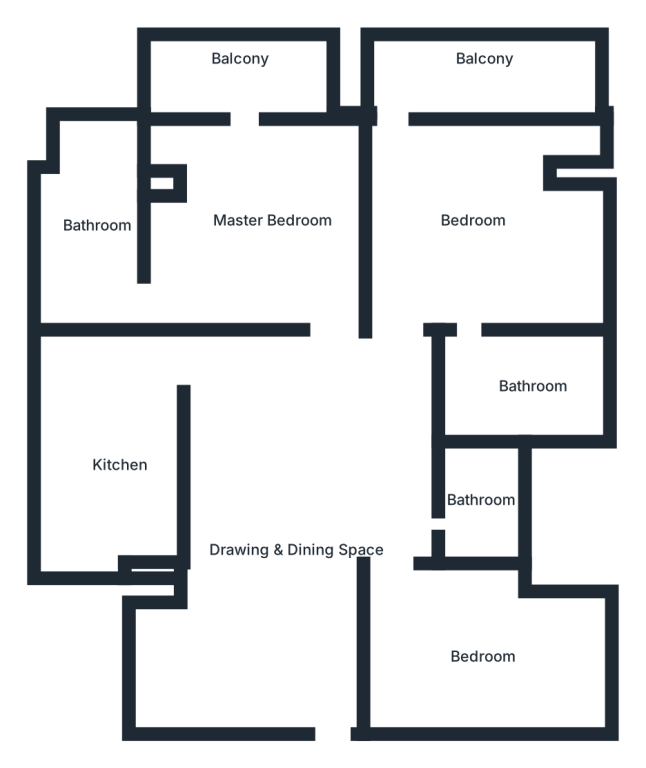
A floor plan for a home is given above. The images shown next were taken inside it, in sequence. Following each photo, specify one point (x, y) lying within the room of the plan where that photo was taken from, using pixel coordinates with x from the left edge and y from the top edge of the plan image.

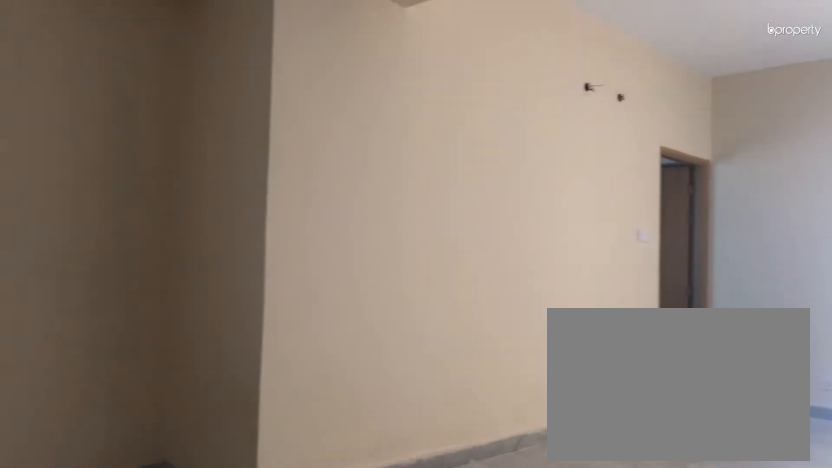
(311, 518)
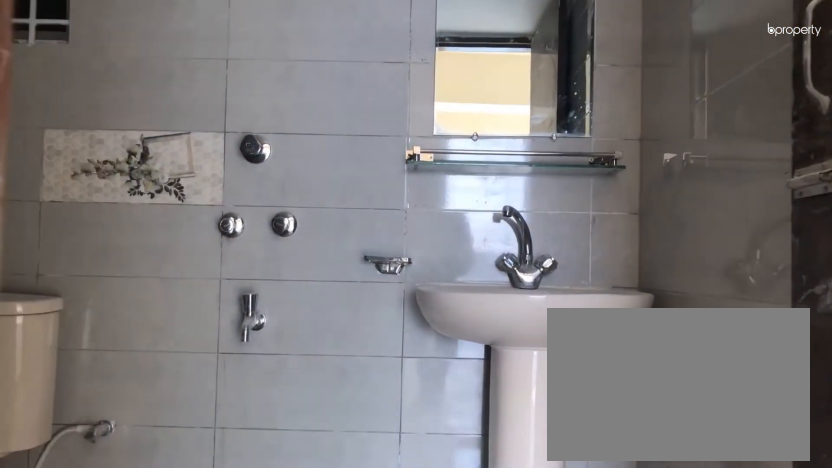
(480, 357)
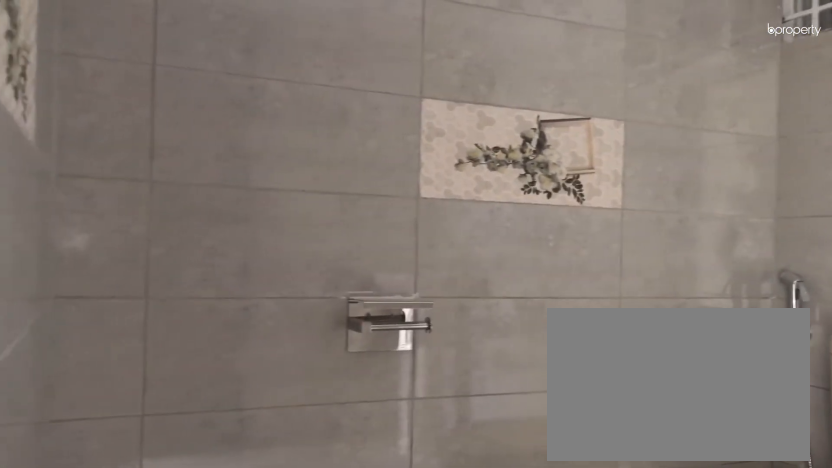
(530, 384)
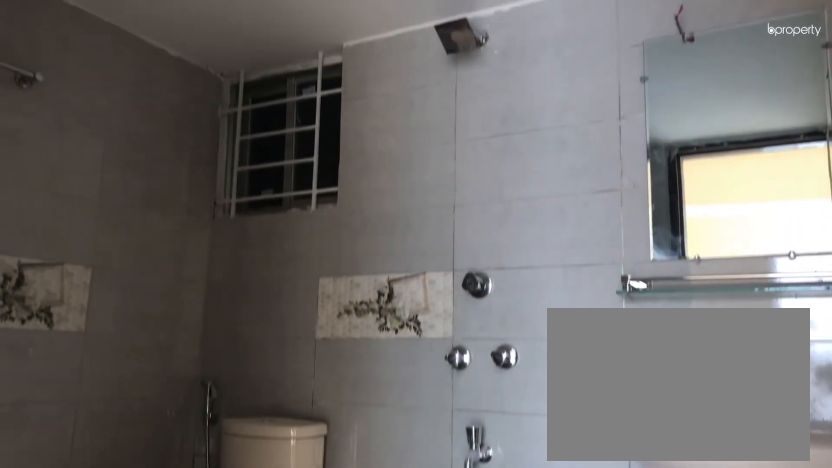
(528, 383)
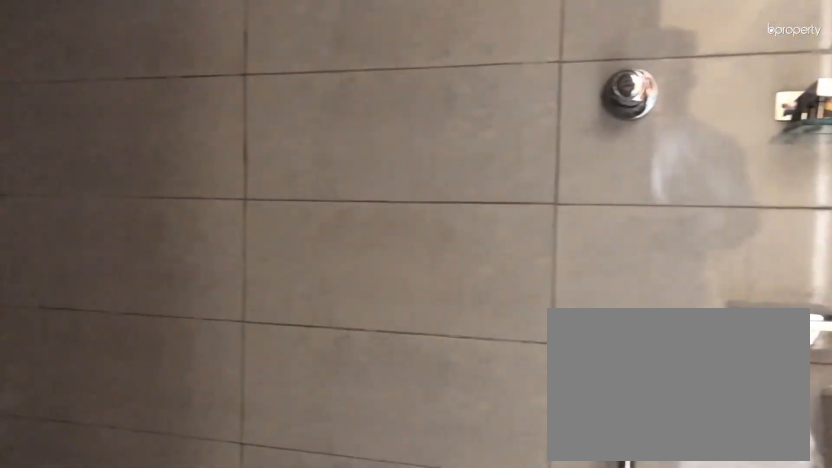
(479, 499)
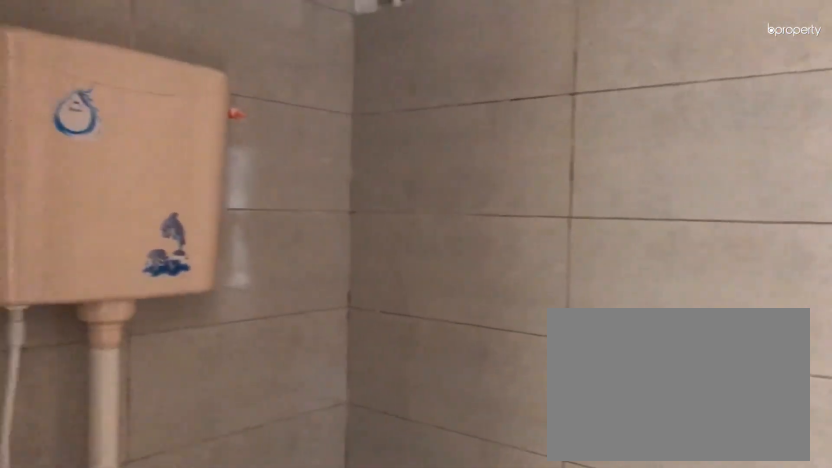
(479, 499)
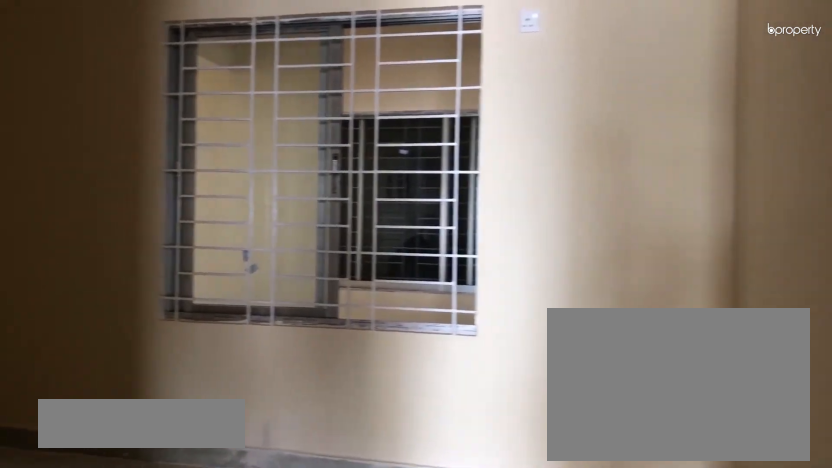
(484, 653)
